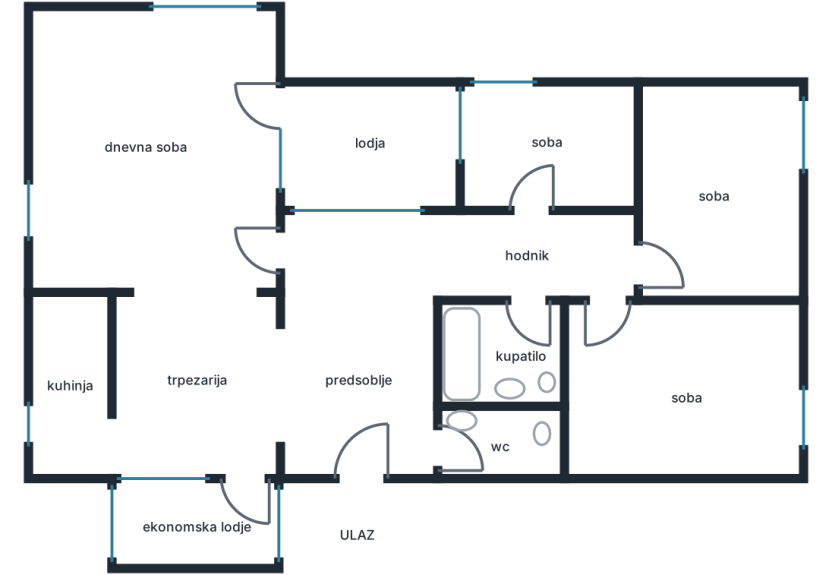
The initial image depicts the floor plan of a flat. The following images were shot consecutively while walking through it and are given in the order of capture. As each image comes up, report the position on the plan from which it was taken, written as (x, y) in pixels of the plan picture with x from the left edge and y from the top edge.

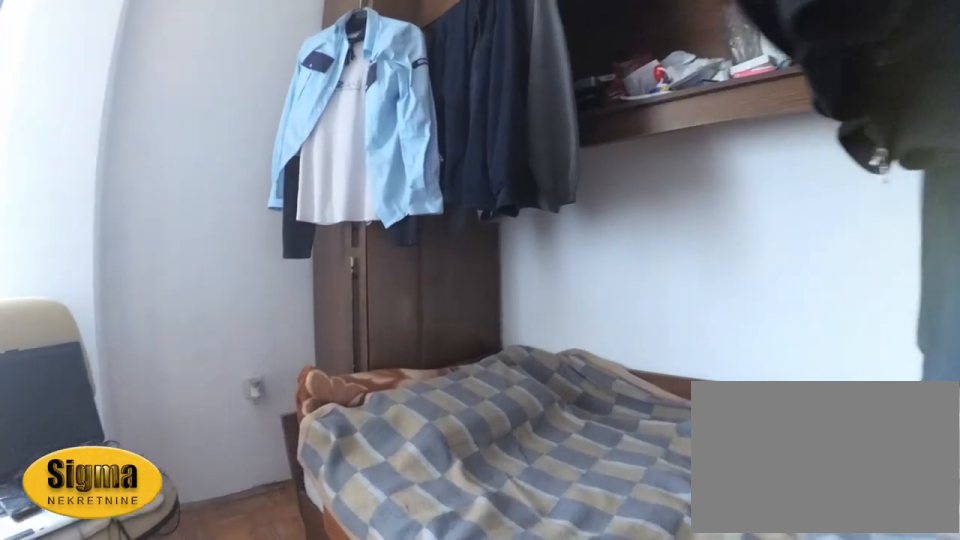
(555, 207)
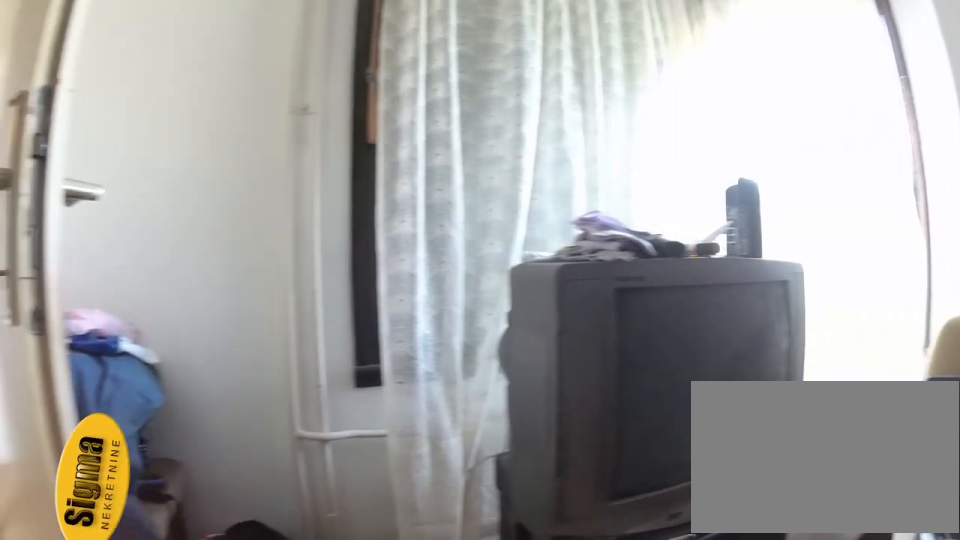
(600, 159)
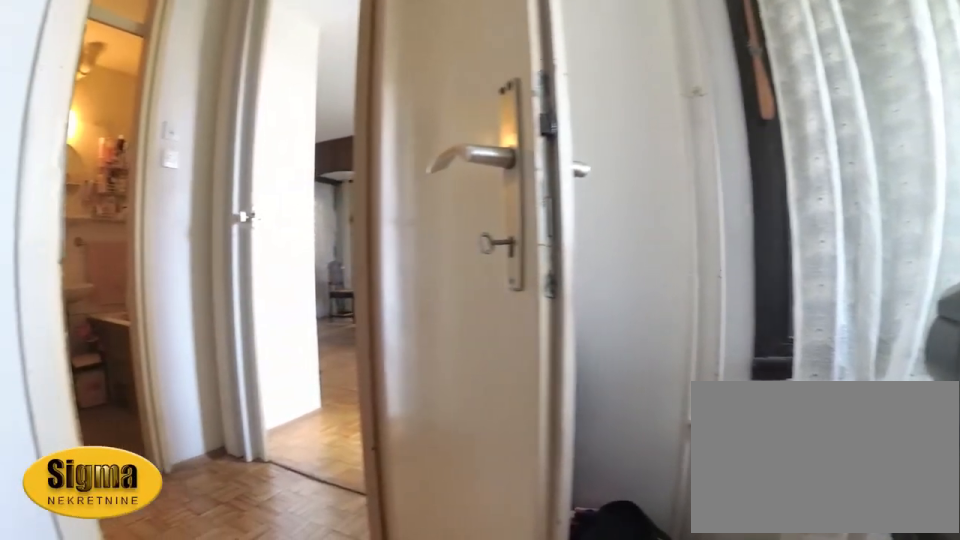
(588, 139)
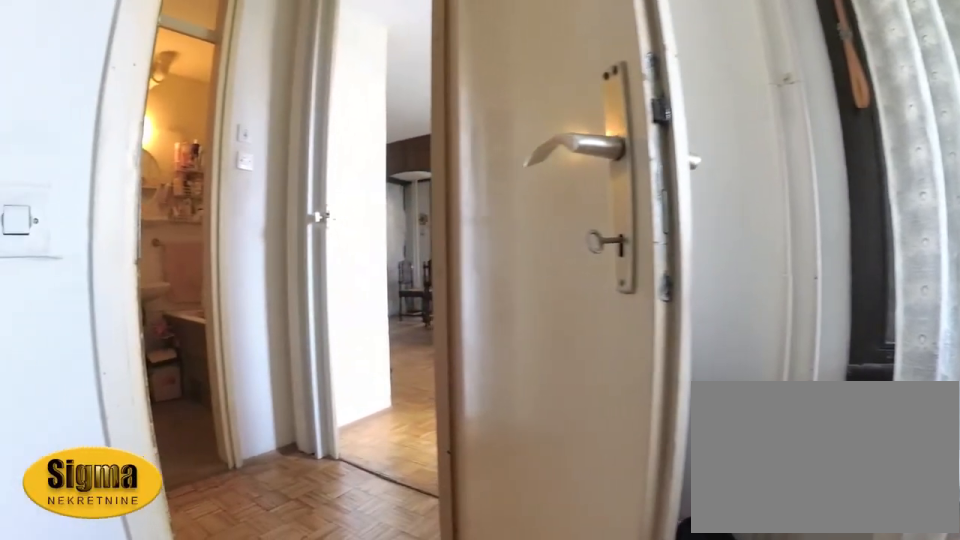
(579, 145)
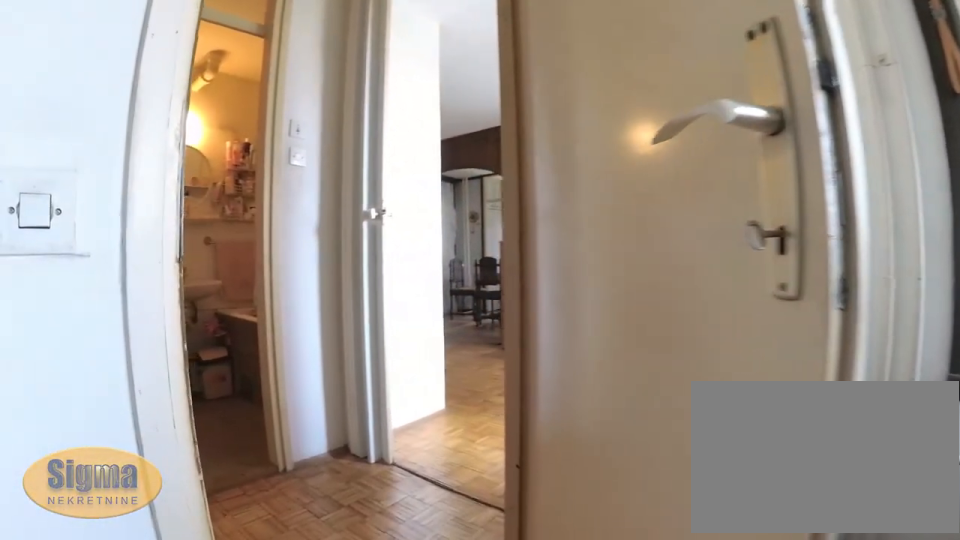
(570, 153)
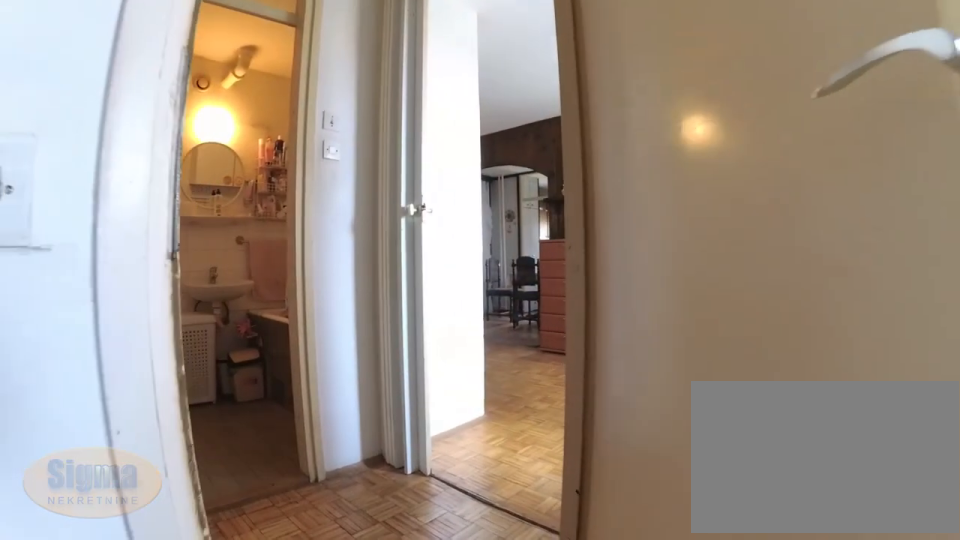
(562, 160)
